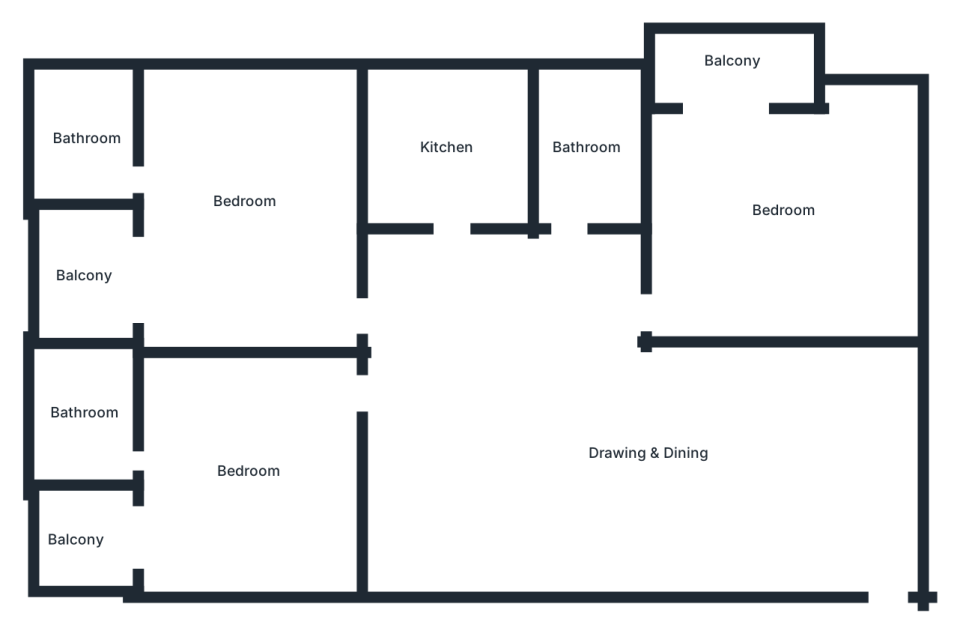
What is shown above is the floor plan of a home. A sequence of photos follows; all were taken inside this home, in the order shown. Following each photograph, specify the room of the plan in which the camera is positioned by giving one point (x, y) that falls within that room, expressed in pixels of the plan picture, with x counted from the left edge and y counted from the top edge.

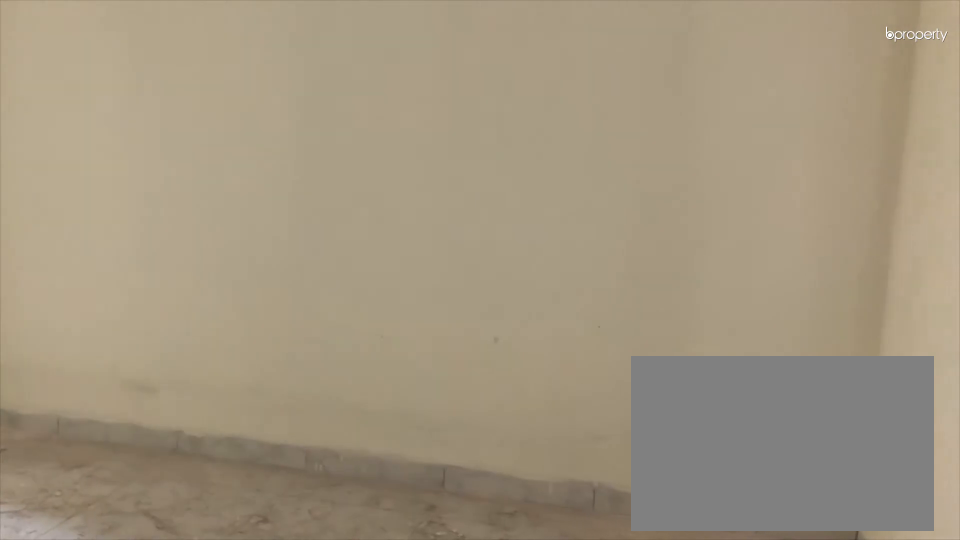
(646, 450)
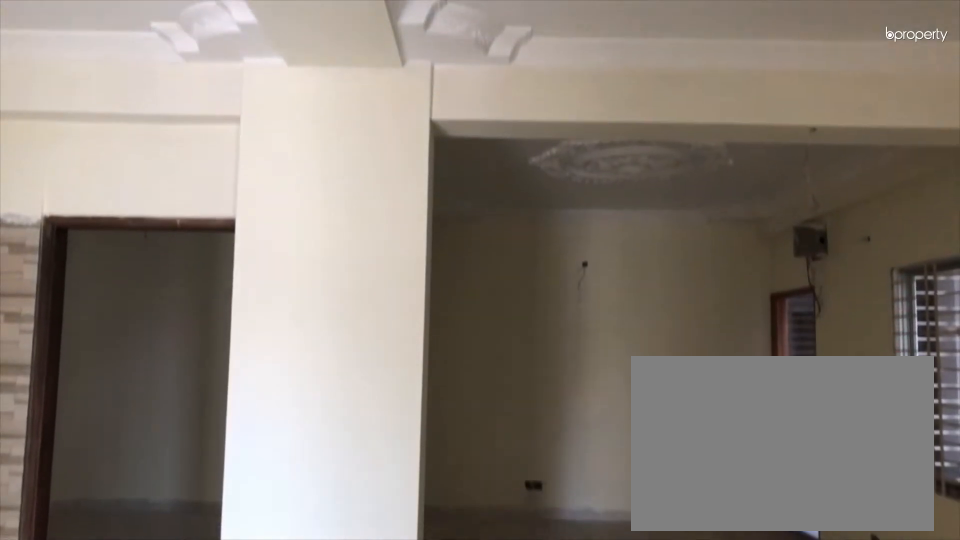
(647, 450)
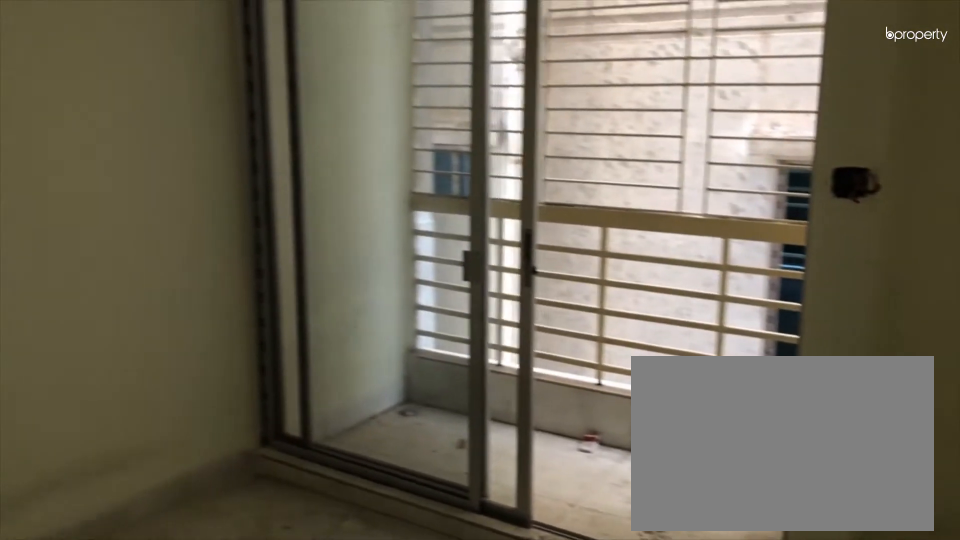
(786, 212)
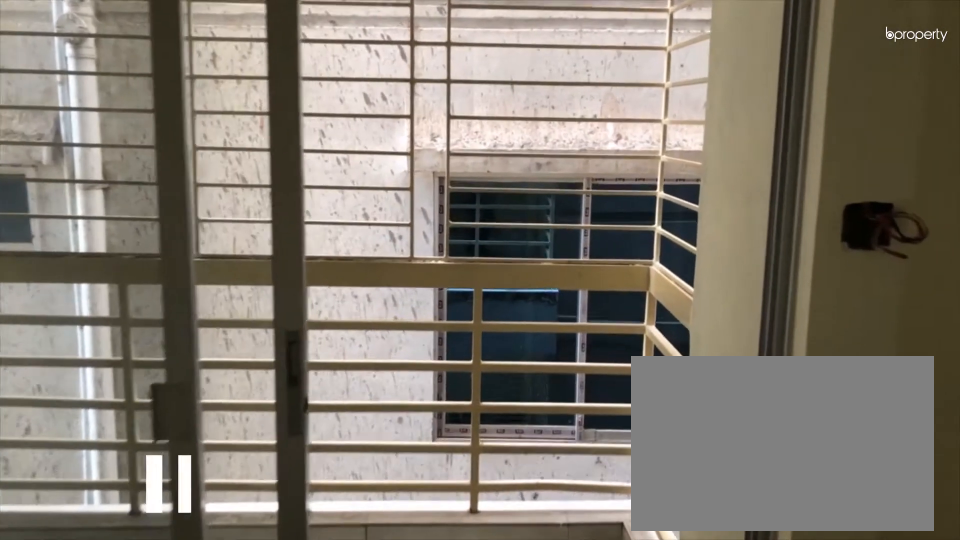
(733, 63)
